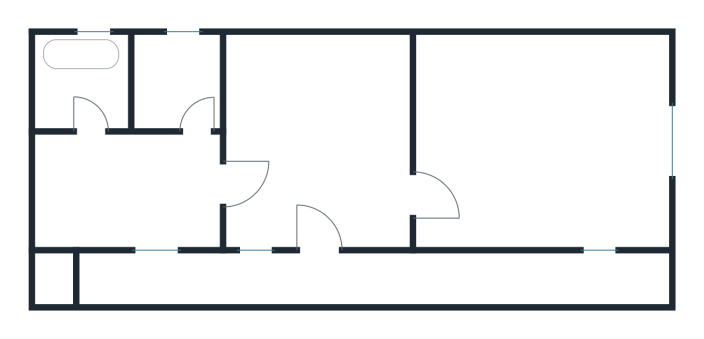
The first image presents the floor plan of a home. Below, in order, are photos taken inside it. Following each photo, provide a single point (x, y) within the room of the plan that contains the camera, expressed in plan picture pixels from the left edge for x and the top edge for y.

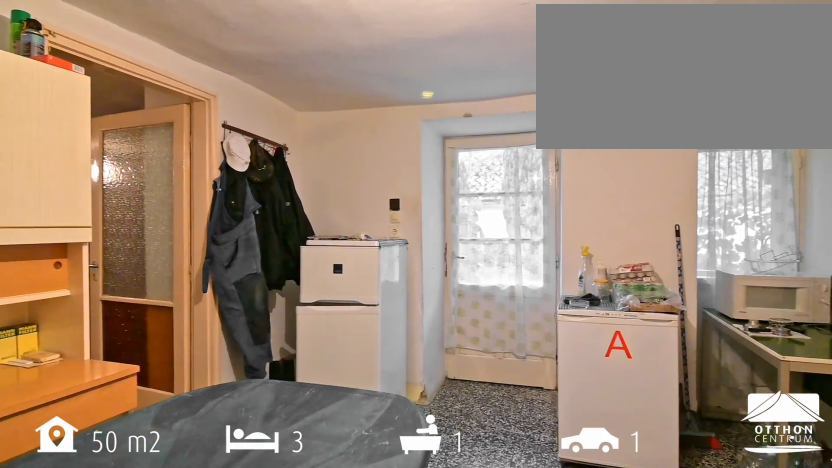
(317, 137)
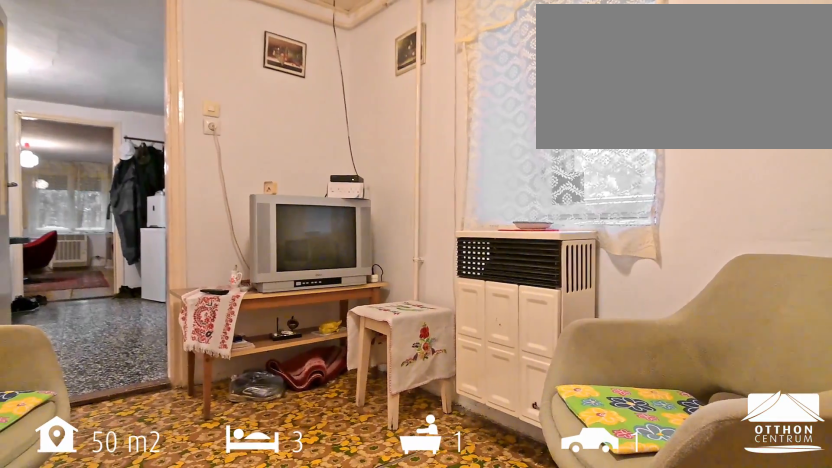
(114, 191)
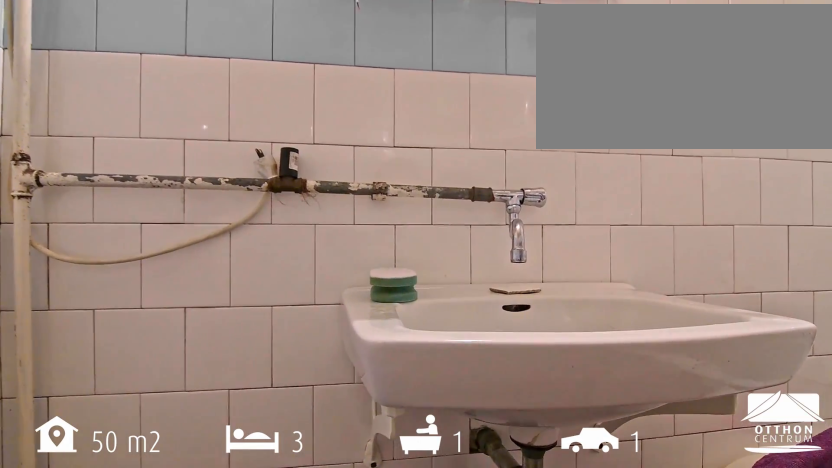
(86, 89)
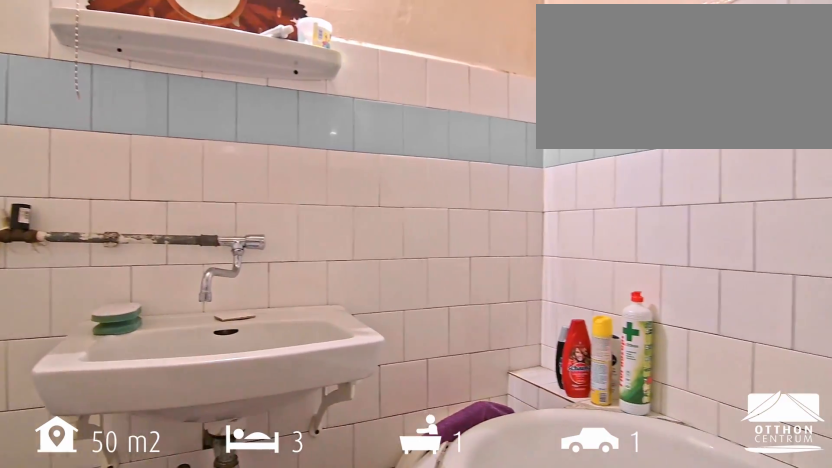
(86, 89)
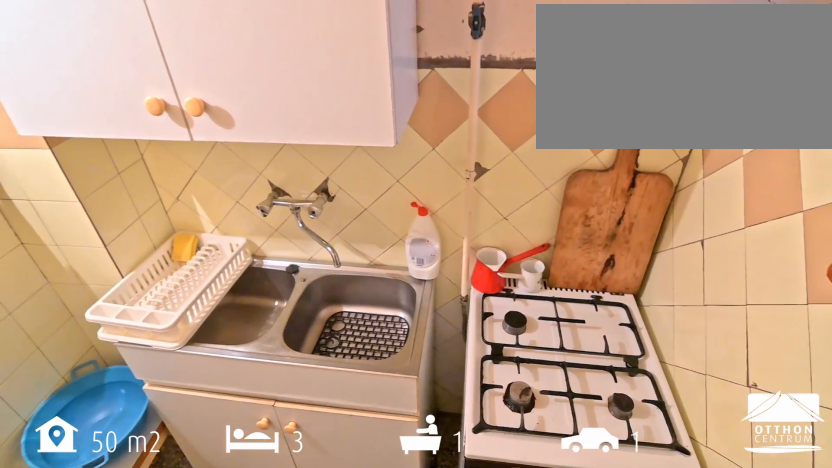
(175, 77)
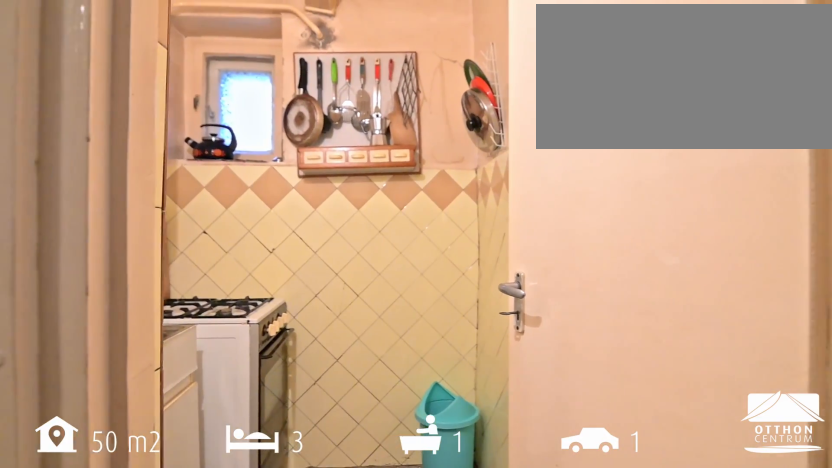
(175, 77)
